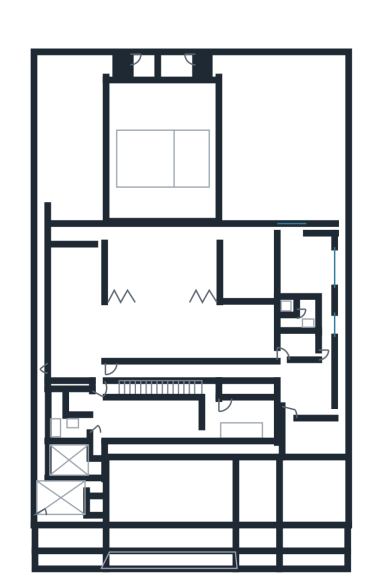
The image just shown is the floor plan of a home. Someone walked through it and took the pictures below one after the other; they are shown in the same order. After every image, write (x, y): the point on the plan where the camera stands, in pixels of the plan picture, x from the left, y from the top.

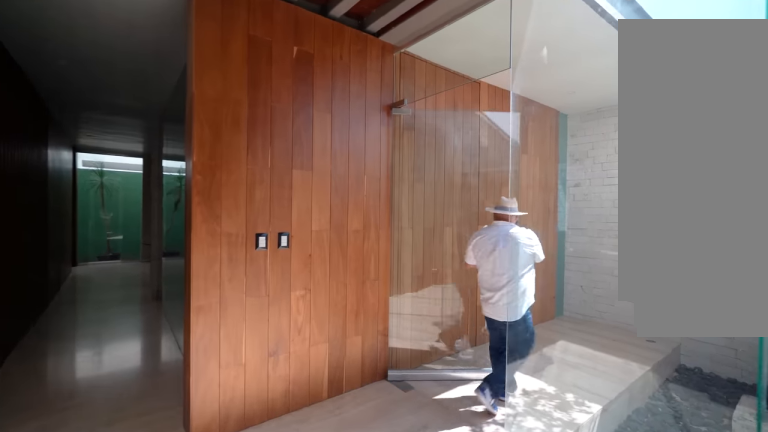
(181, 376)
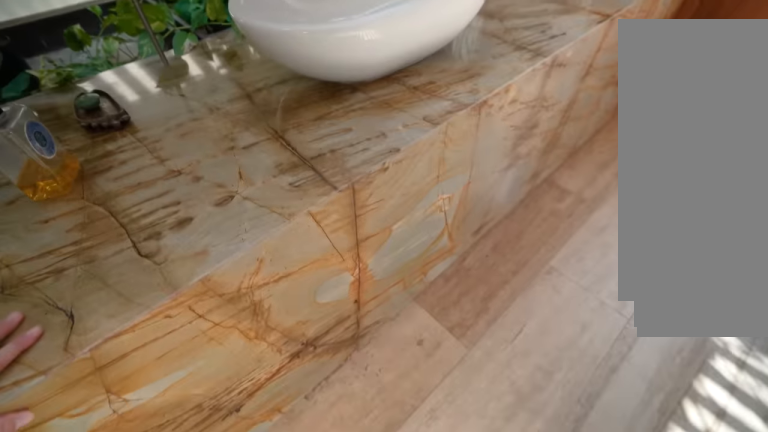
(226, 408)
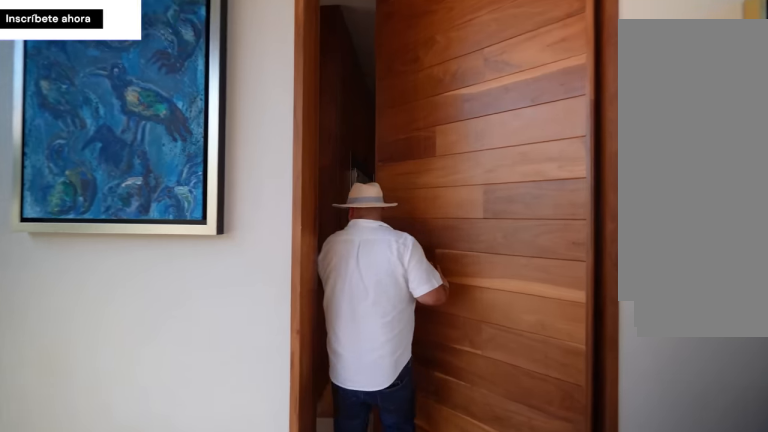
(147, 369)
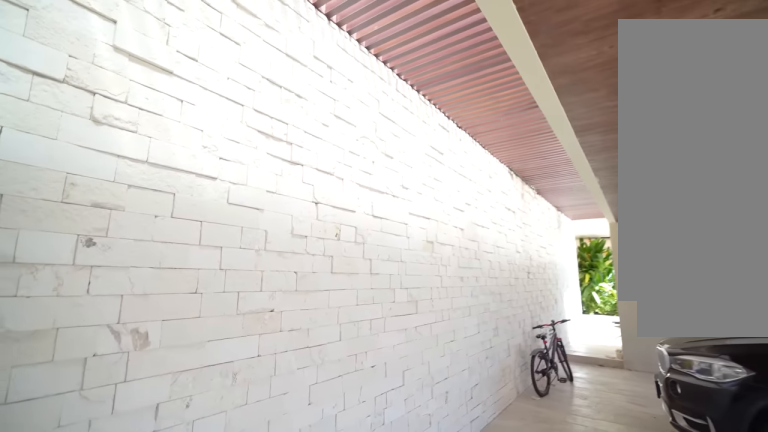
(128, 457)
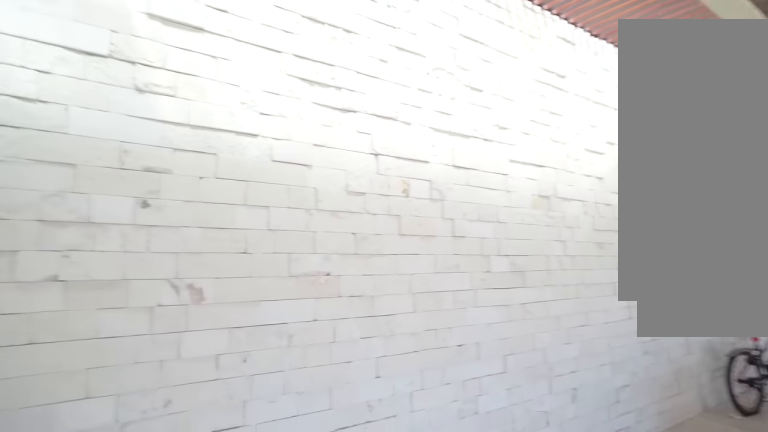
(131, 458)
